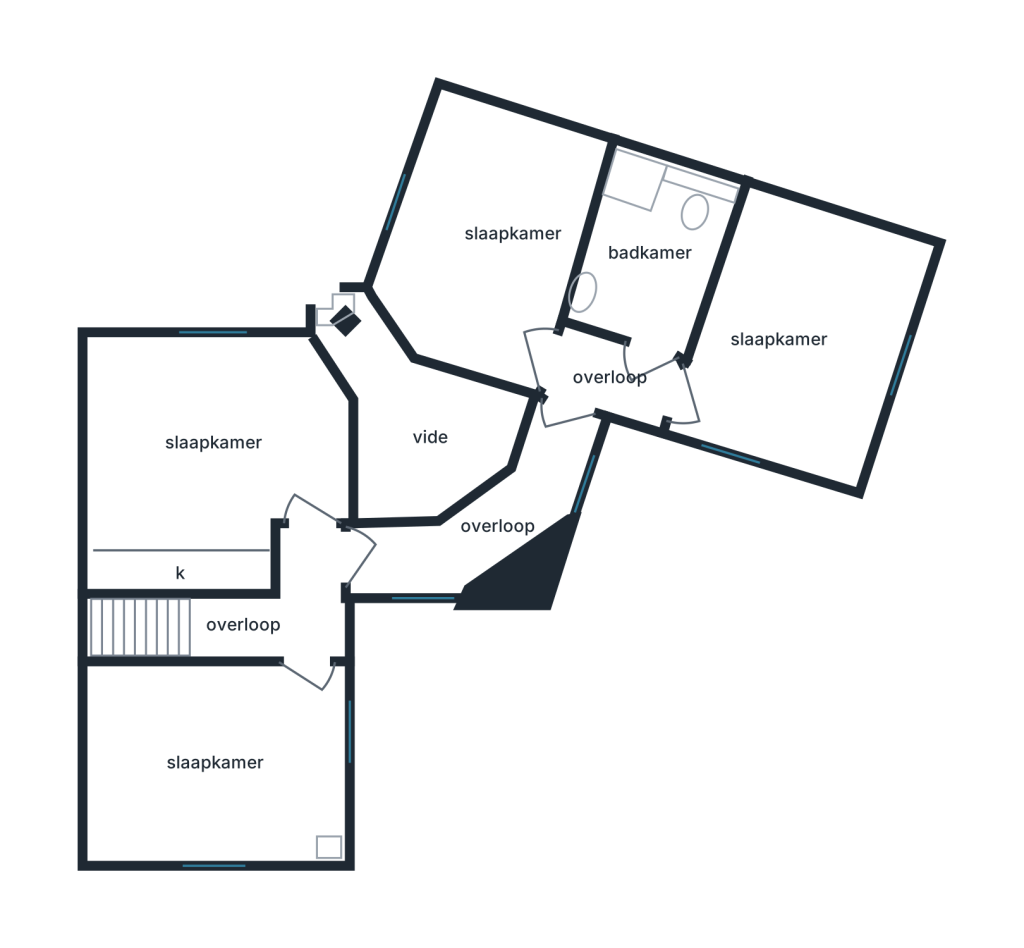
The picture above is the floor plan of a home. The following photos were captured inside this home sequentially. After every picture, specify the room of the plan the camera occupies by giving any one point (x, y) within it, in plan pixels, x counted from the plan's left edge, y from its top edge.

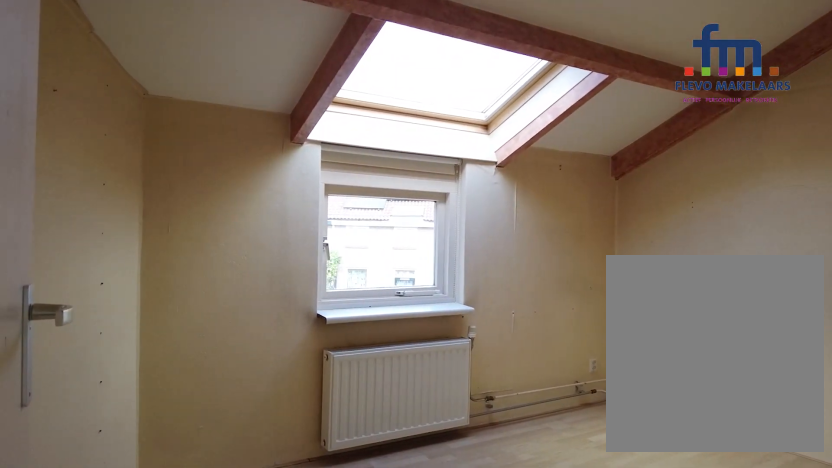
(499, 238)
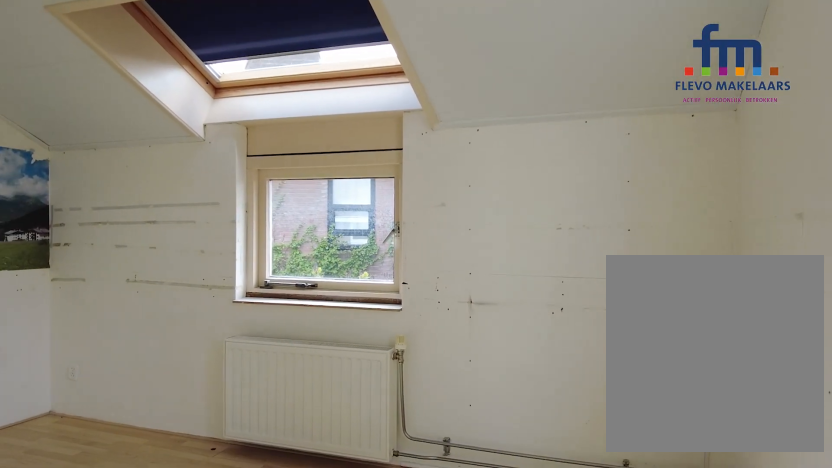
(798, 339)
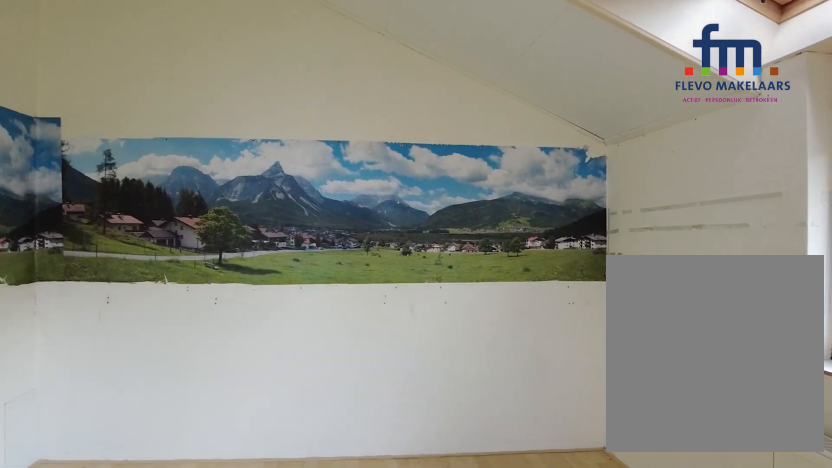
(798, 339)
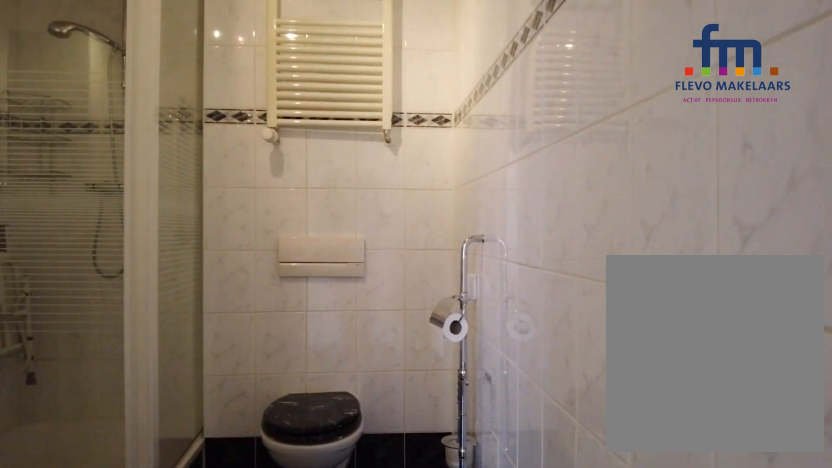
(654, 251)
